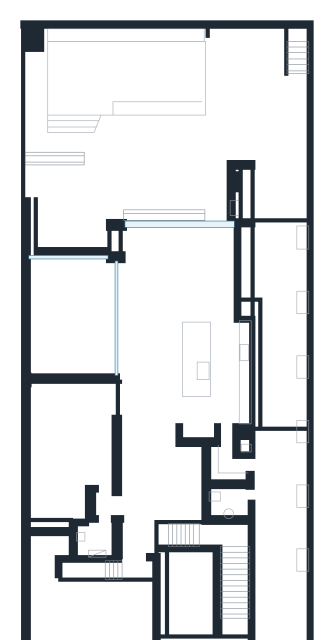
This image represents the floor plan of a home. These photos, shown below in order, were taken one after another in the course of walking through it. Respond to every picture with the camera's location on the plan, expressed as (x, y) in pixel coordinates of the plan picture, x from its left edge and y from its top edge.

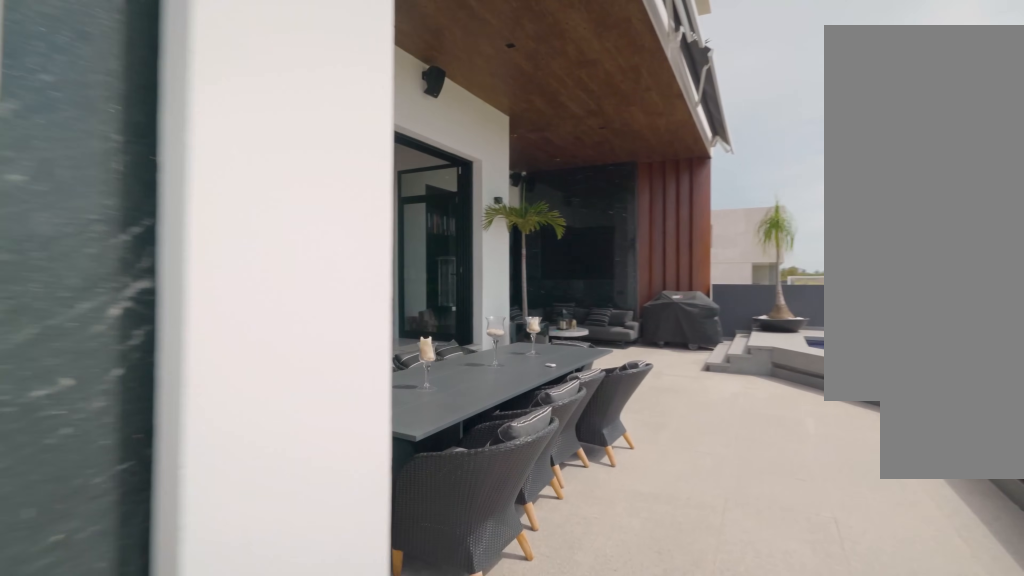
(247, 150)
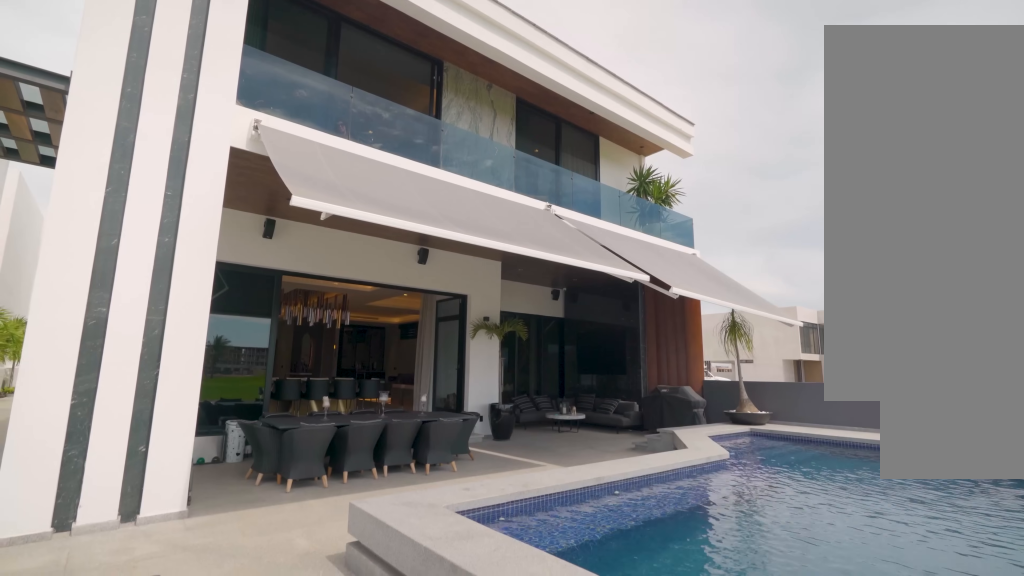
(232, 108)
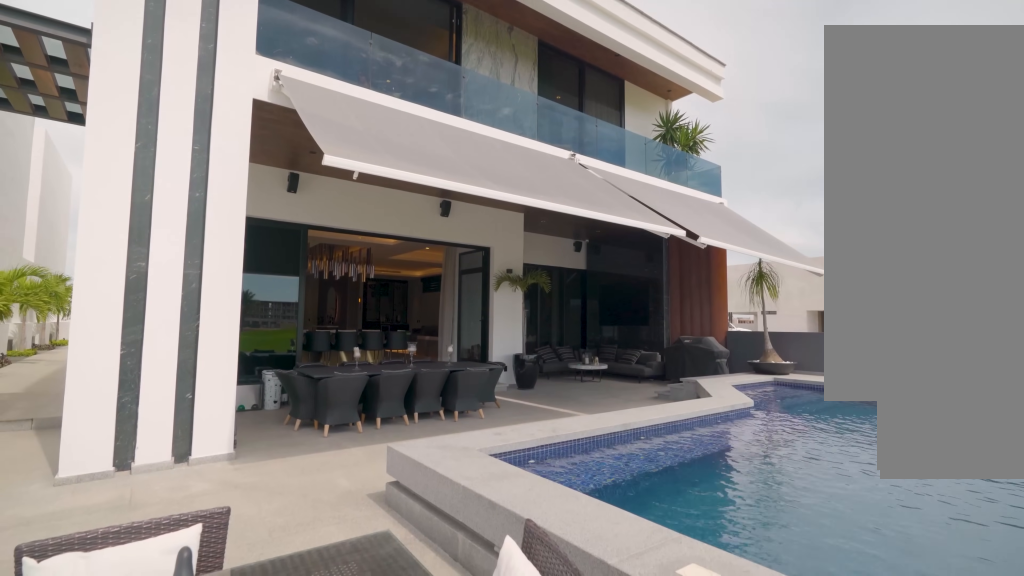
(232, 108)
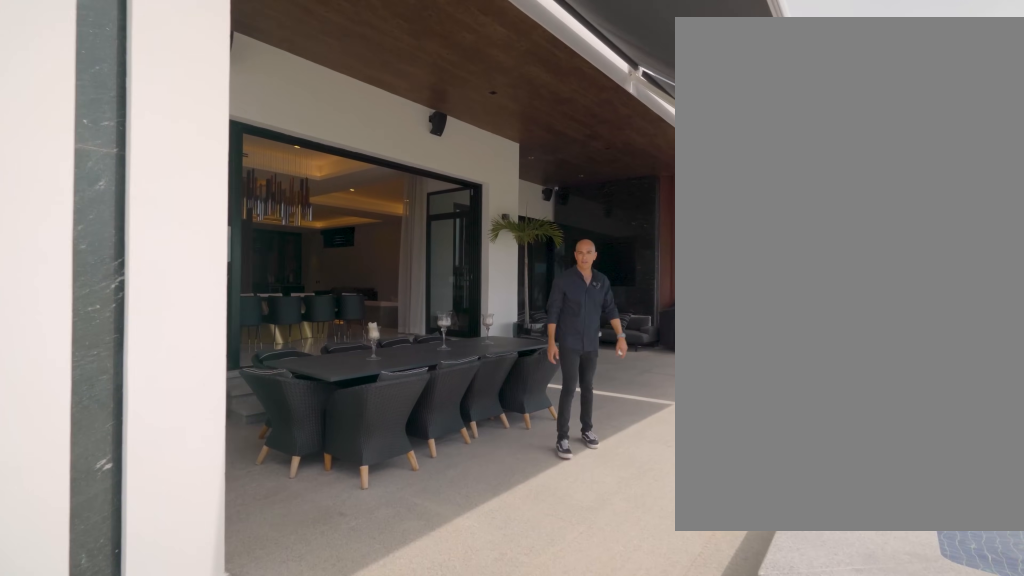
(232, 108)
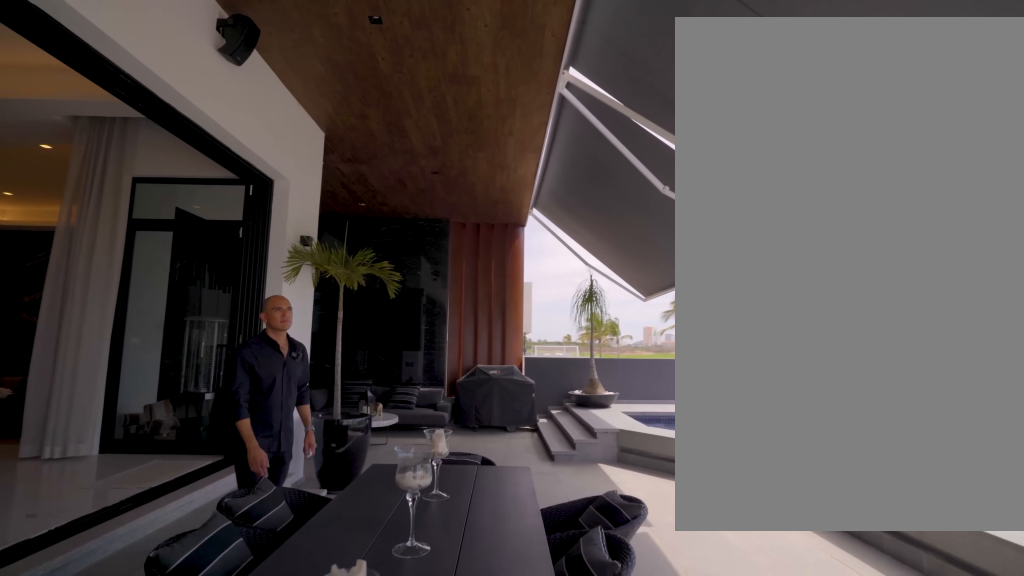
(223, 163)
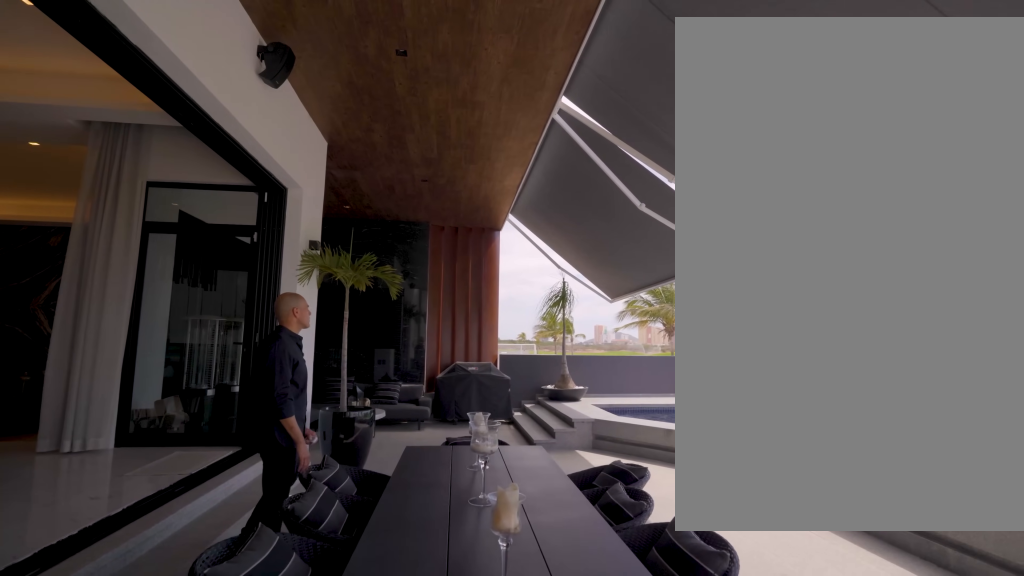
(222, 163)
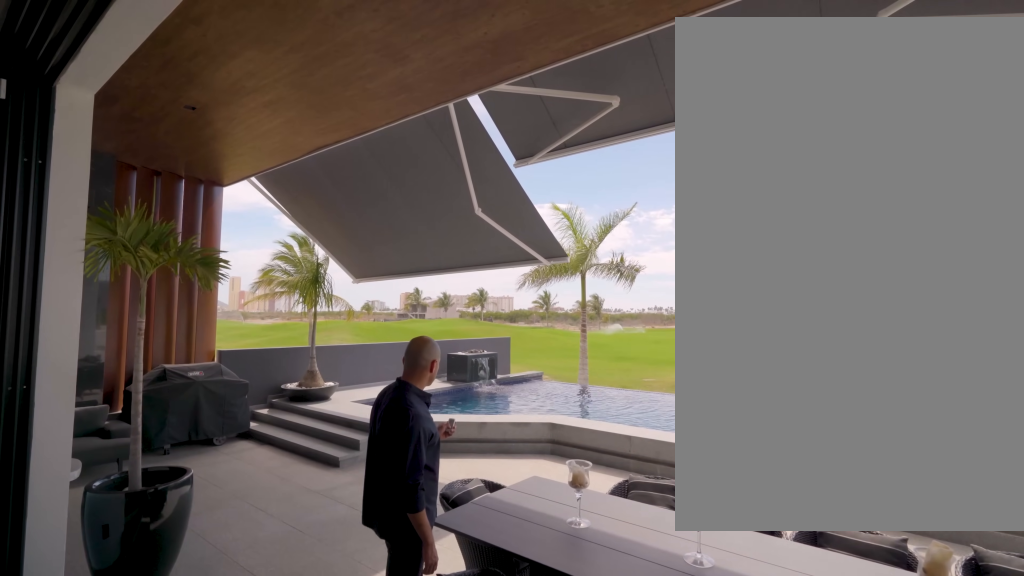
(167, 223)
